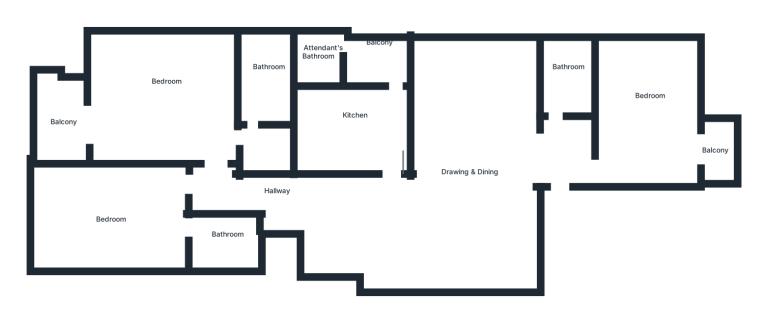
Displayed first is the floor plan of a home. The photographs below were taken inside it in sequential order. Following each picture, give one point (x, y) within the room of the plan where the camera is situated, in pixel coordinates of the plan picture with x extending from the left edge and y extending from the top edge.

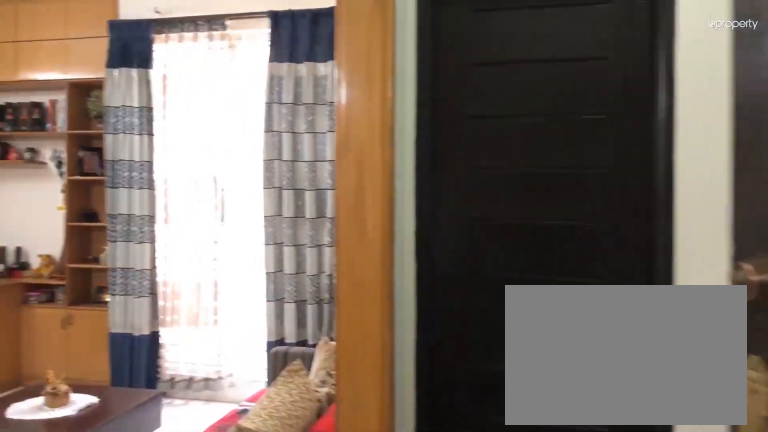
(551, 164)
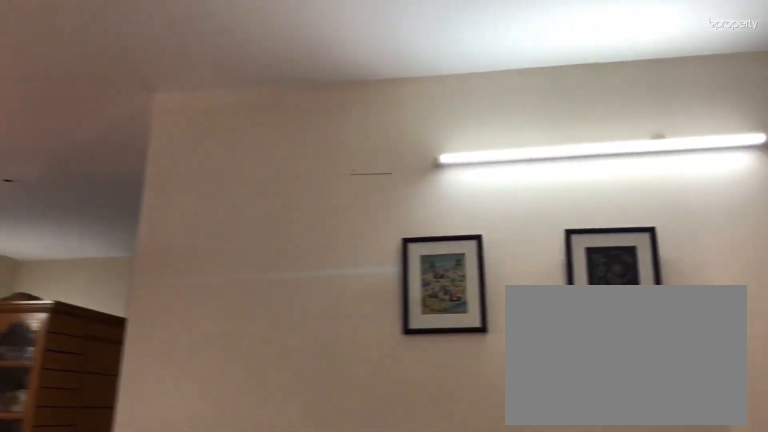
(484, 176)
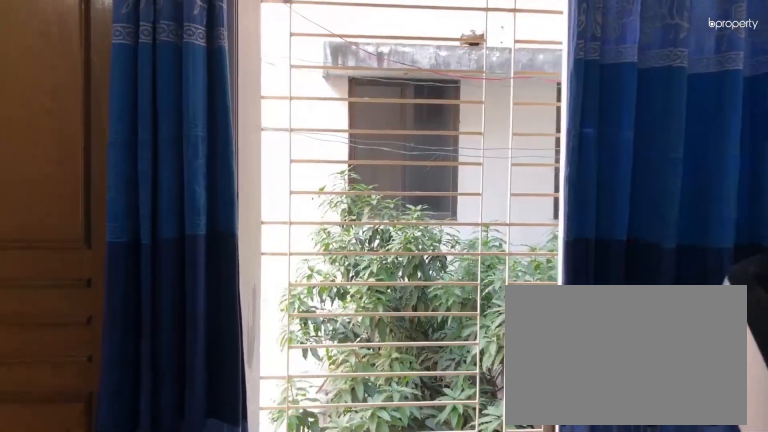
(691, 130)
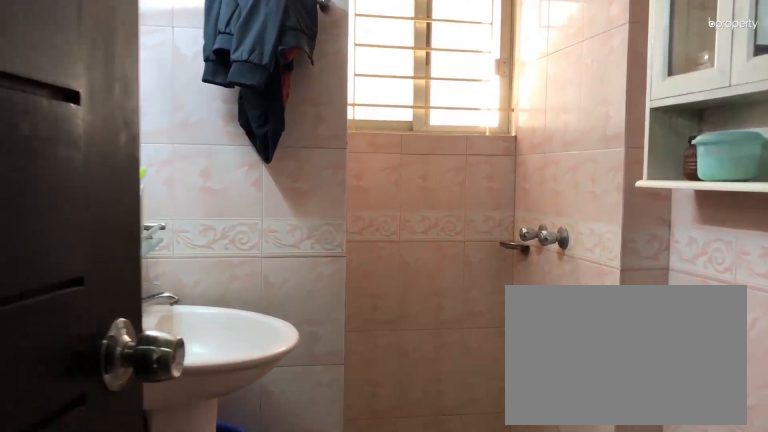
(561, 83)
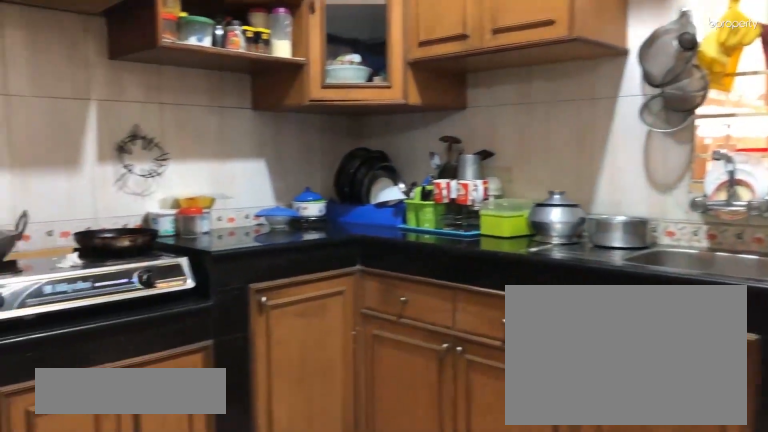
(344, 125)
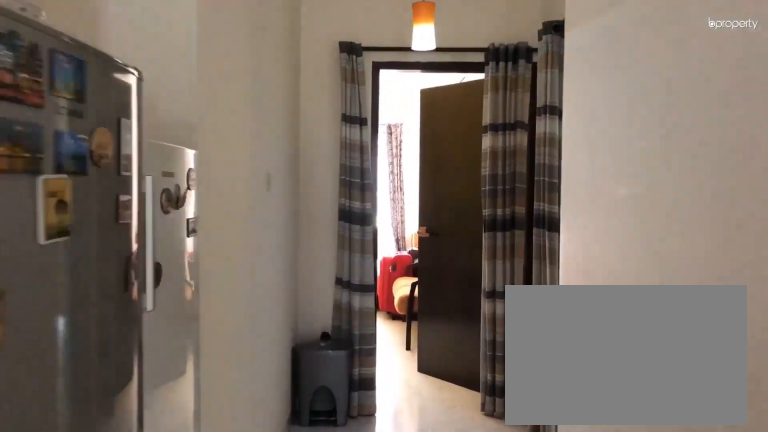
(215, 195)
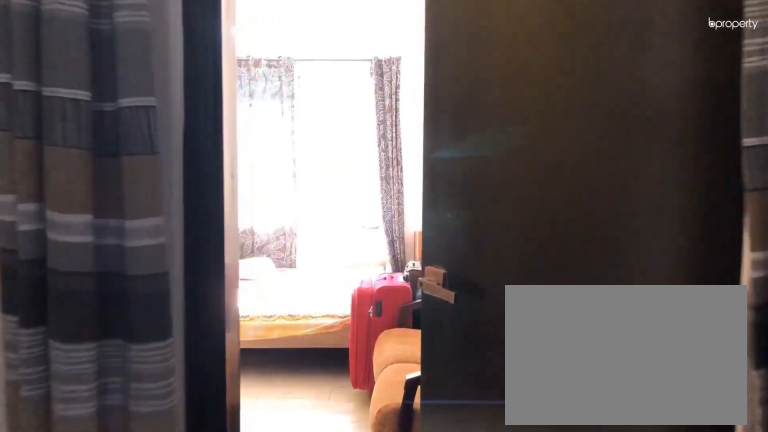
(113, 210)
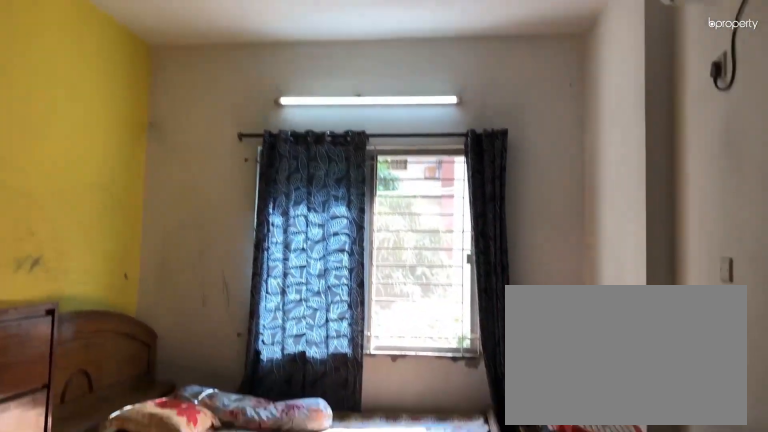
(119, 231)
